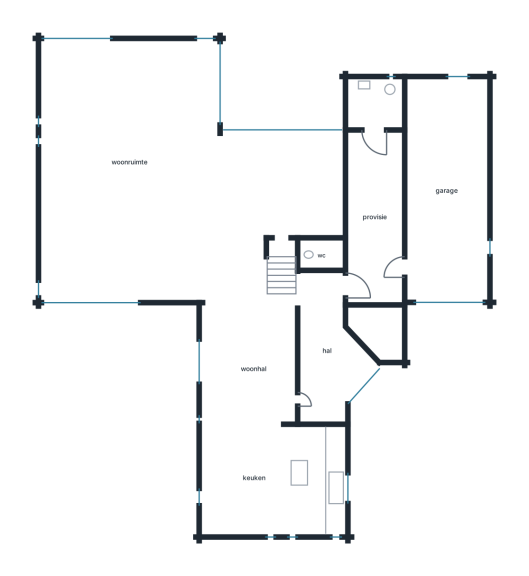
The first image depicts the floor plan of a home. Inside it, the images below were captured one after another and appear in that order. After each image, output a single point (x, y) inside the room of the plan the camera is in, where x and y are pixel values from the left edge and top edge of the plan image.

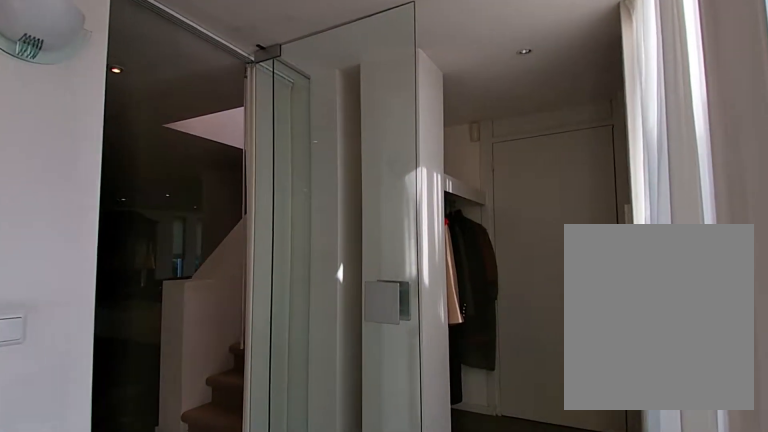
(327, 350)
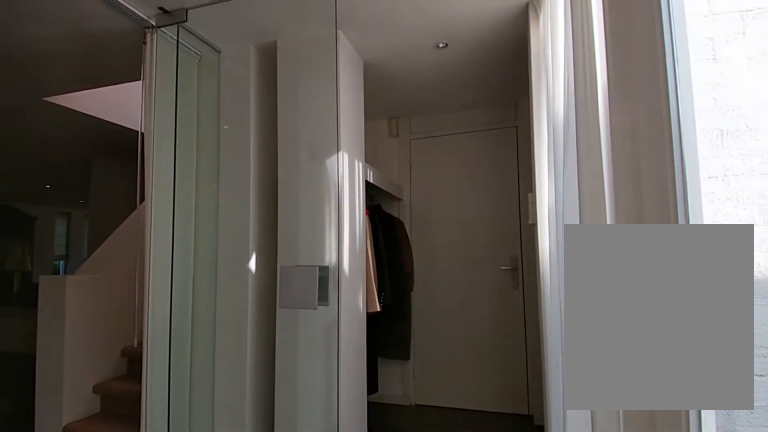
(327, 350)
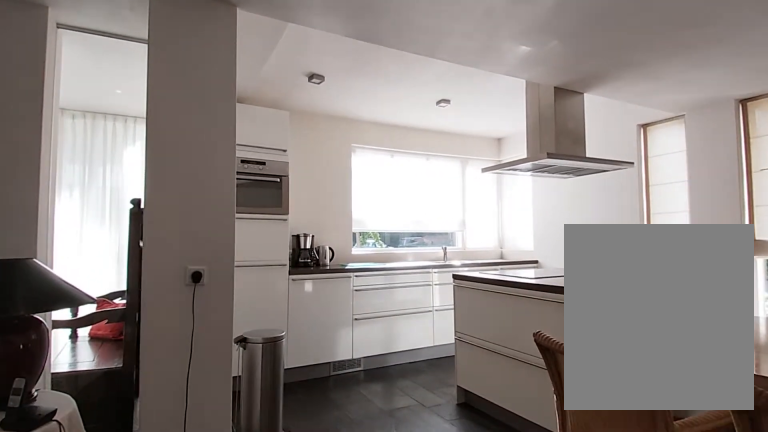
(259, 416)
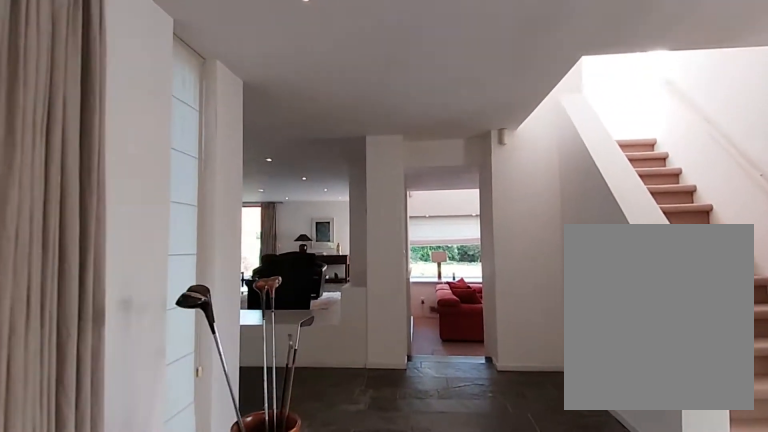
(259, 416)
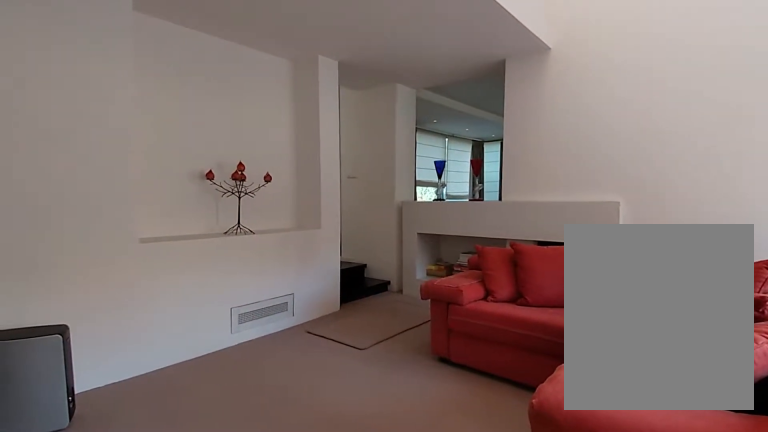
(280, 190)
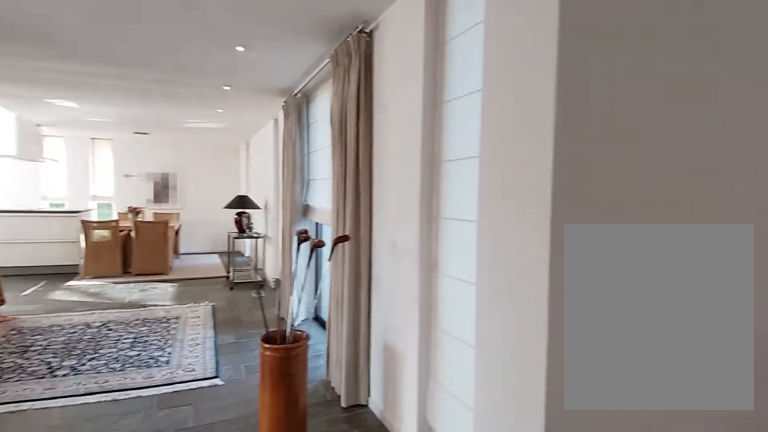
(260, 416)
